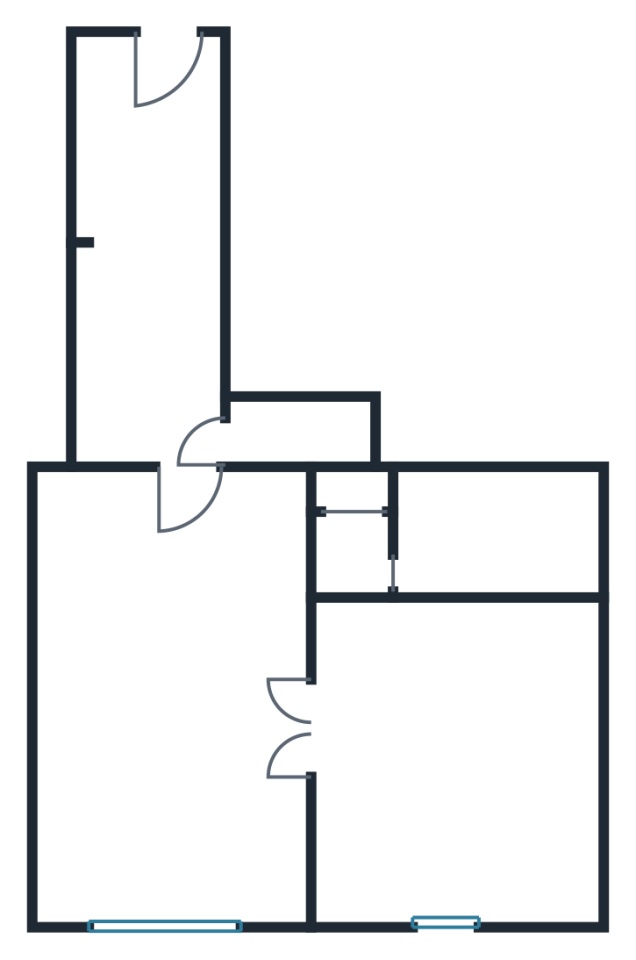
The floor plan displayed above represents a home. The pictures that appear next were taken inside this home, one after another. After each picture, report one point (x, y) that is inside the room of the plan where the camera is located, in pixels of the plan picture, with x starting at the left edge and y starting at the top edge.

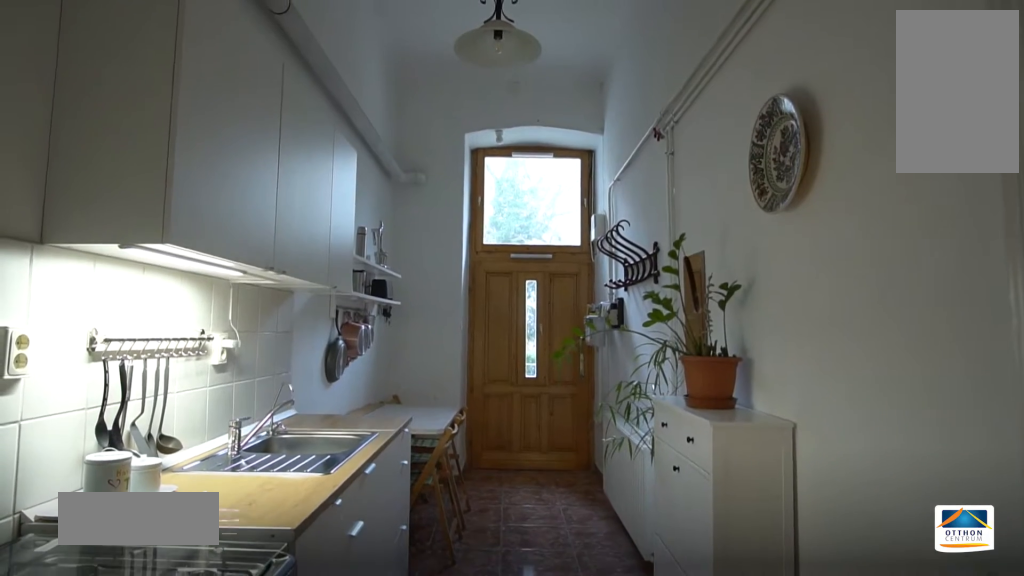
(158, 266)
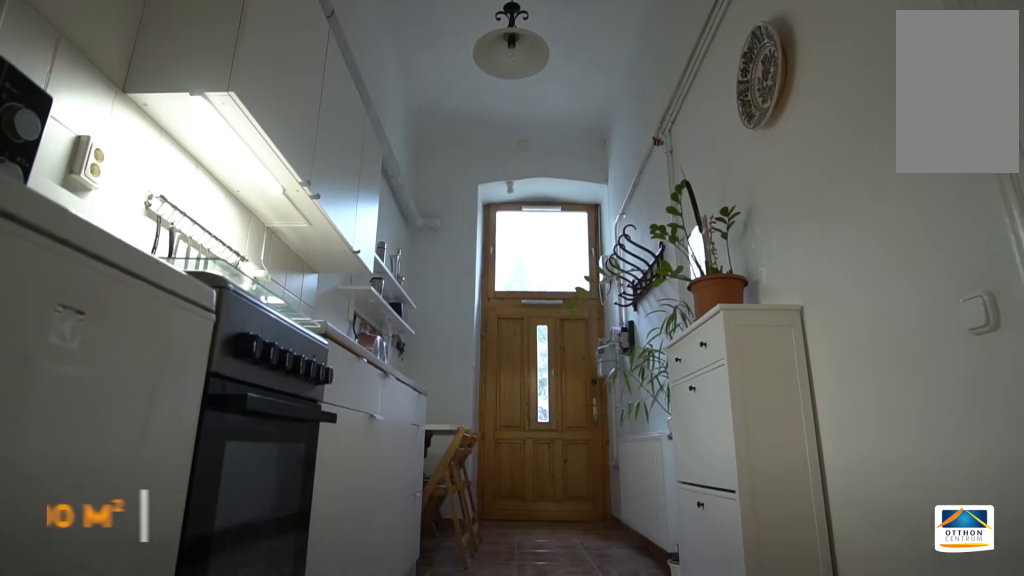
(157, 267)
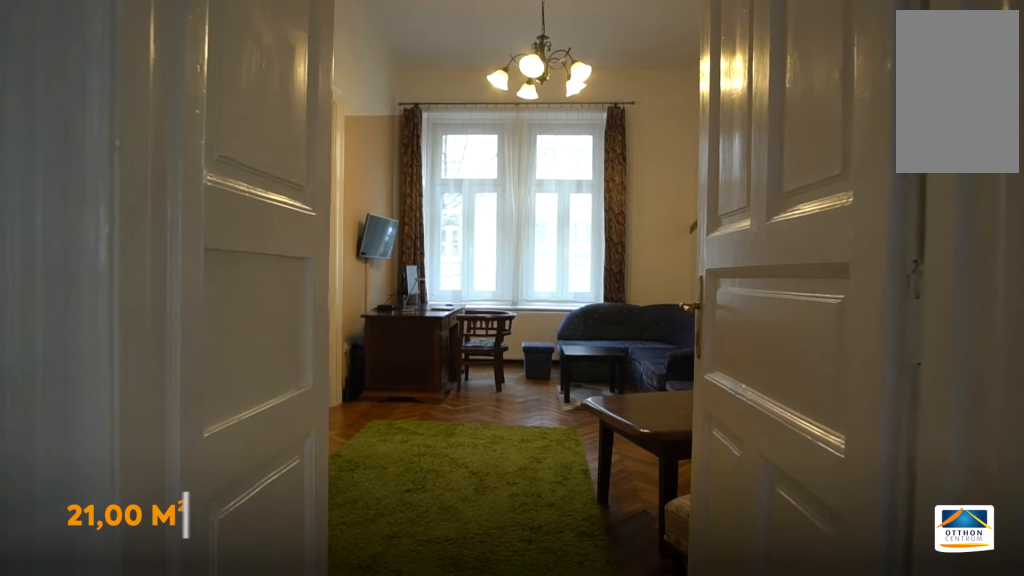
(182, 700)
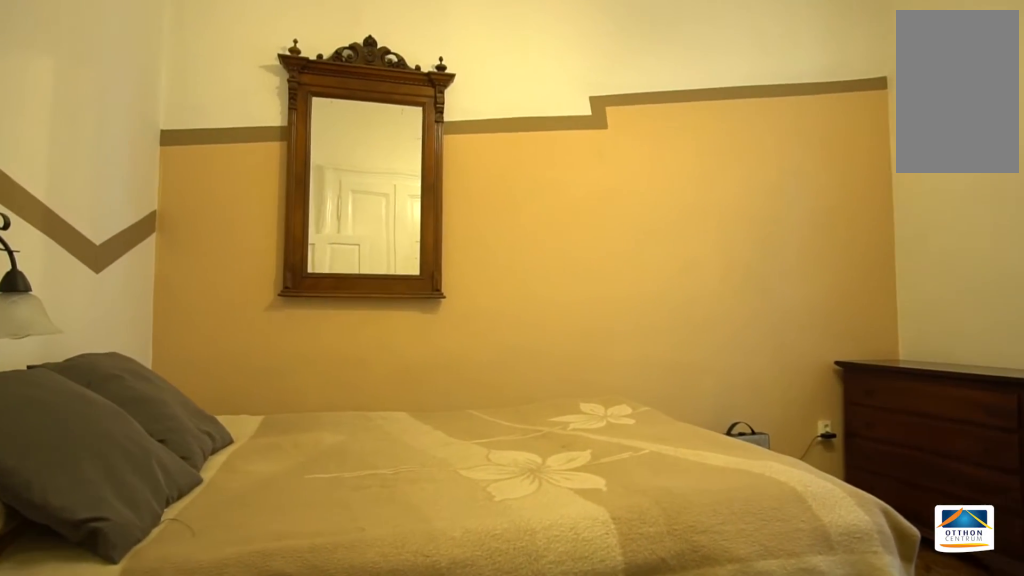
(471, 748)
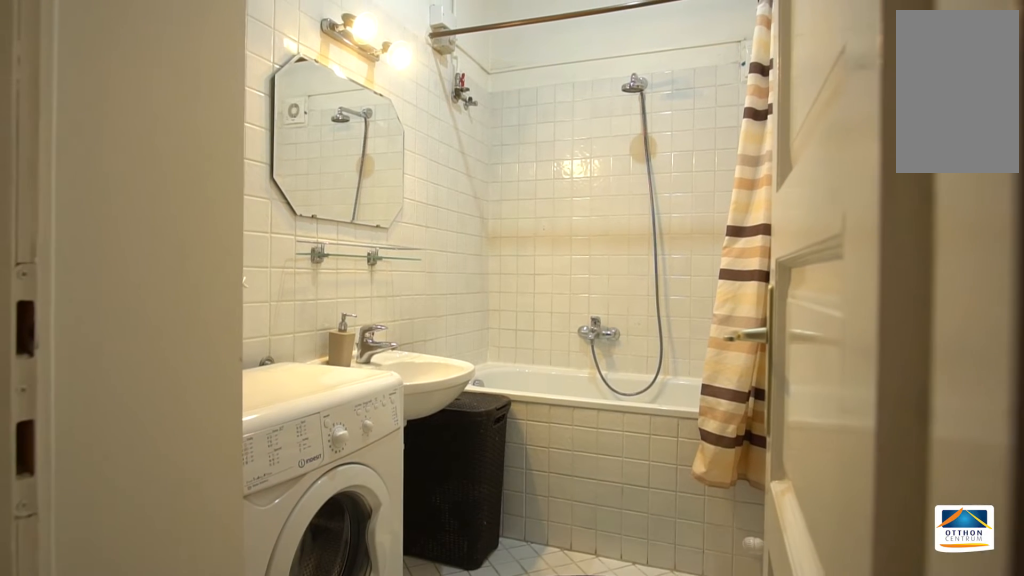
(512, 532)
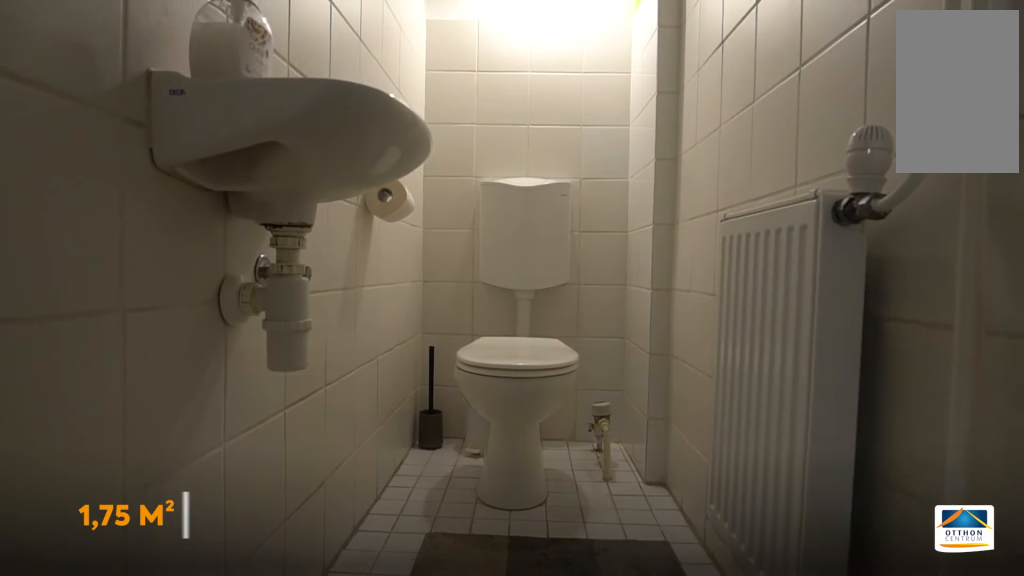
(314, 435)
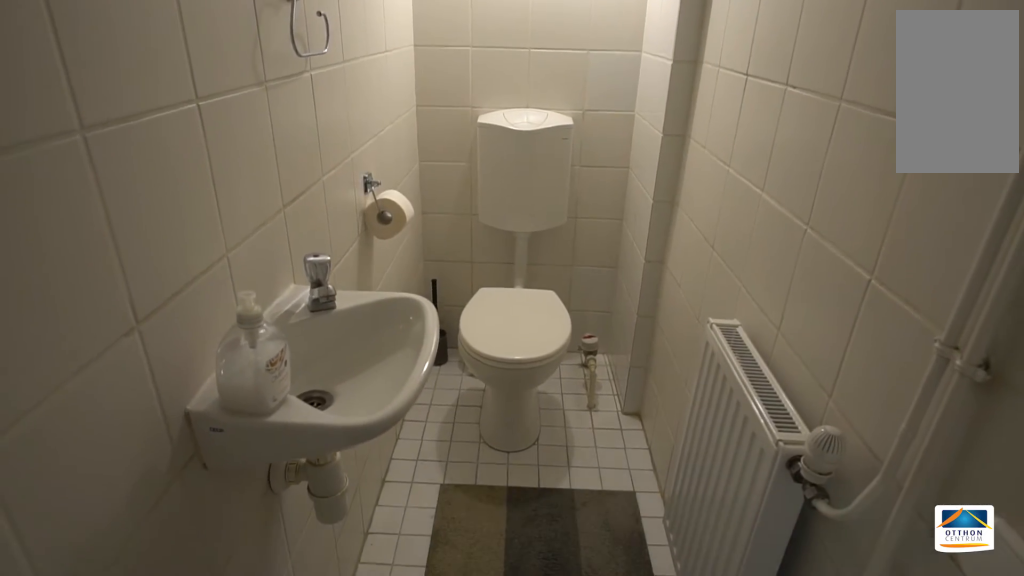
(313, 436)
